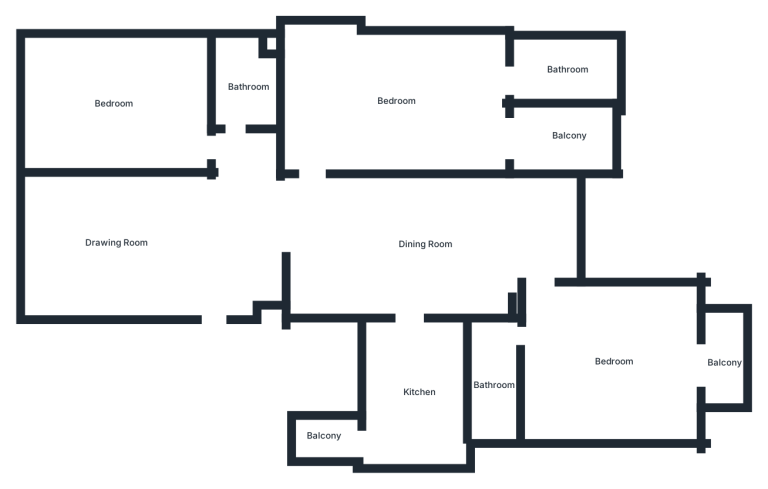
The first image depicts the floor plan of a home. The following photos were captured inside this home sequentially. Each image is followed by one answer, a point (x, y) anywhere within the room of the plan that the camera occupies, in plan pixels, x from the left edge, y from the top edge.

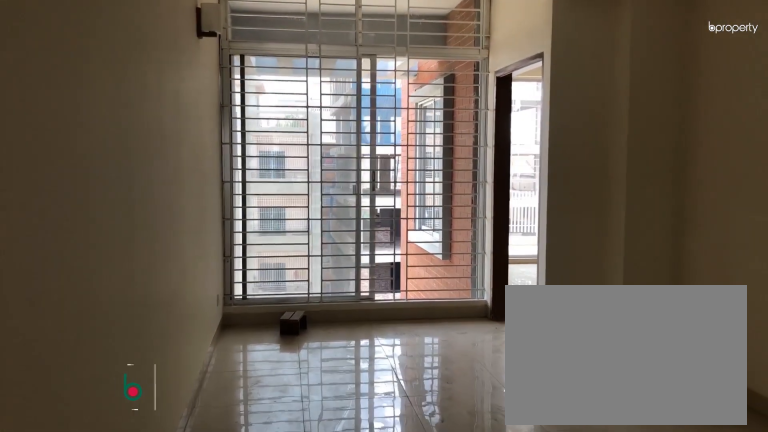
(423, 244)
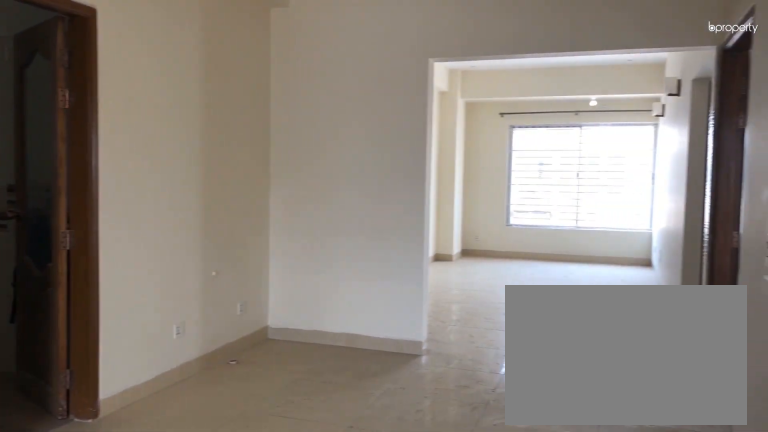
(423, 244)
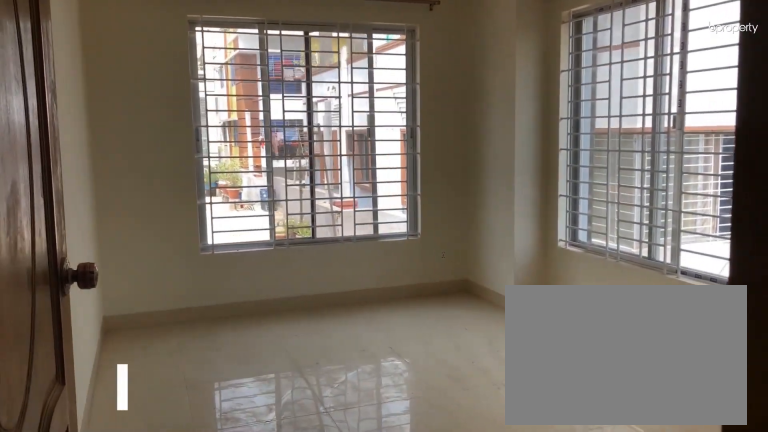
(209, 146)
